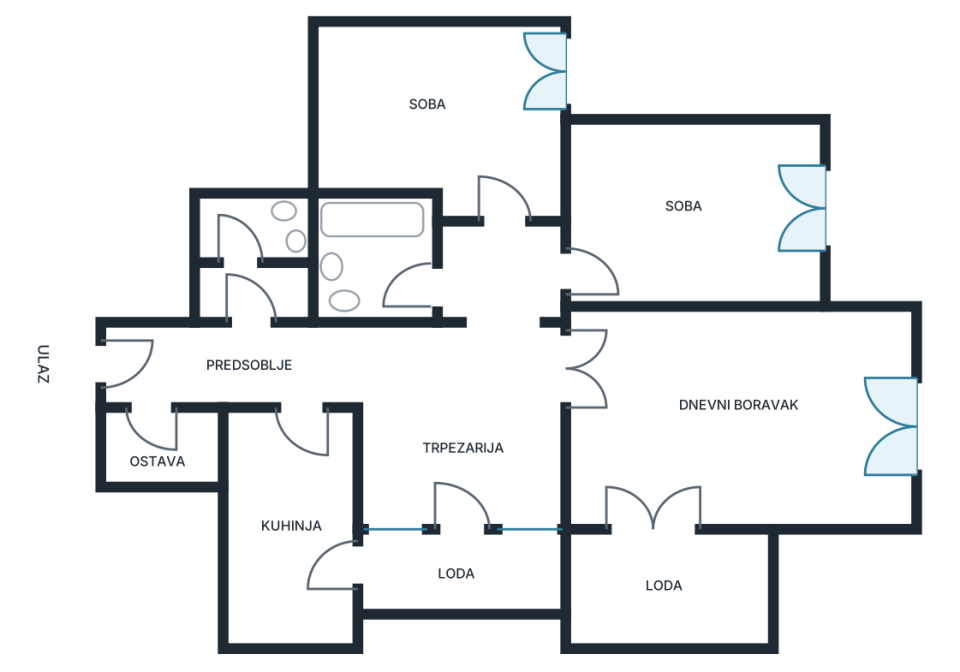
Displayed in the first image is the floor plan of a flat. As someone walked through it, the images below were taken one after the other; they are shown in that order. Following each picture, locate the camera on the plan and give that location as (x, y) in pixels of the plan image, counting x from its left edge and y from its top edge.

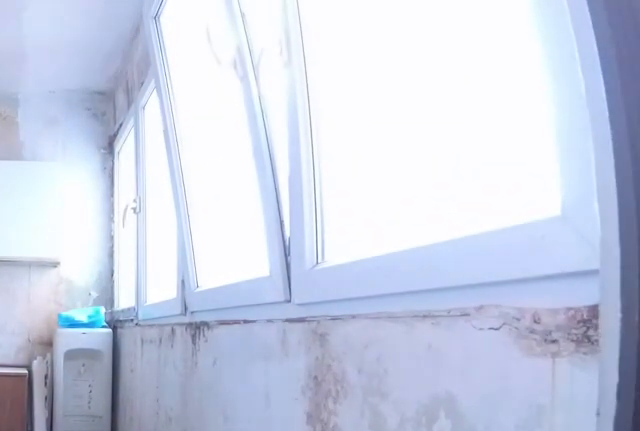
(350, 583)
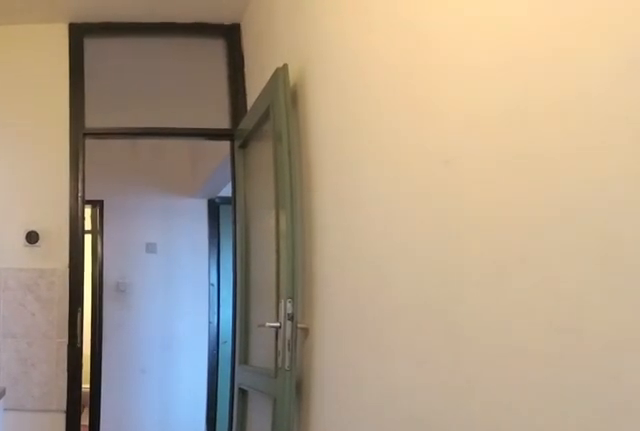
(295, 621)
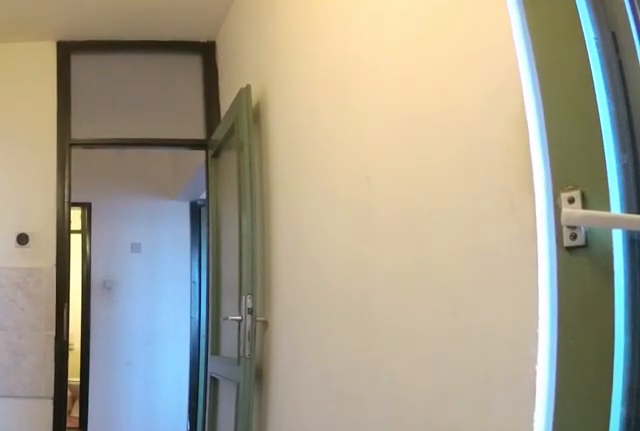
(301, 632)
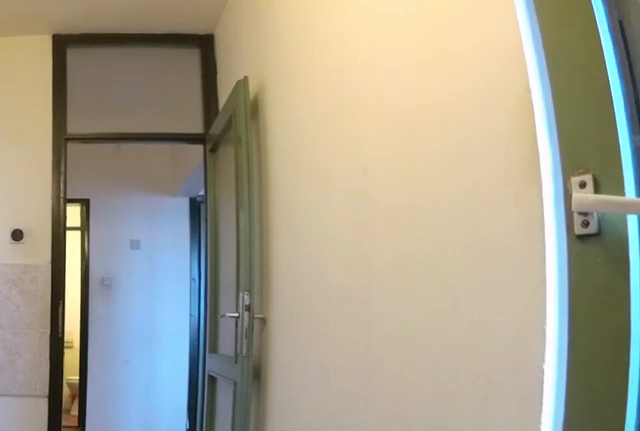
(300, 632)
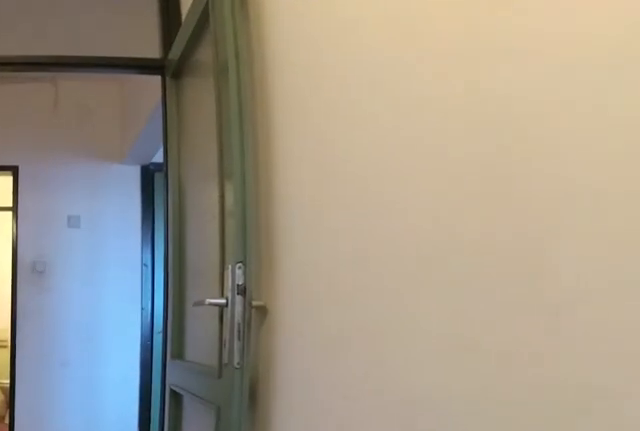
(300, 573)
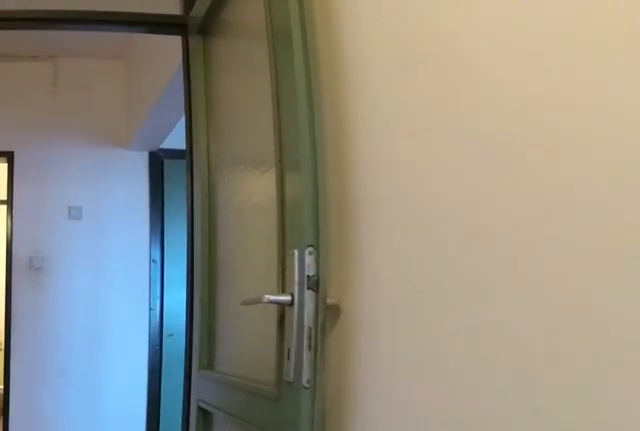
(300, 550)
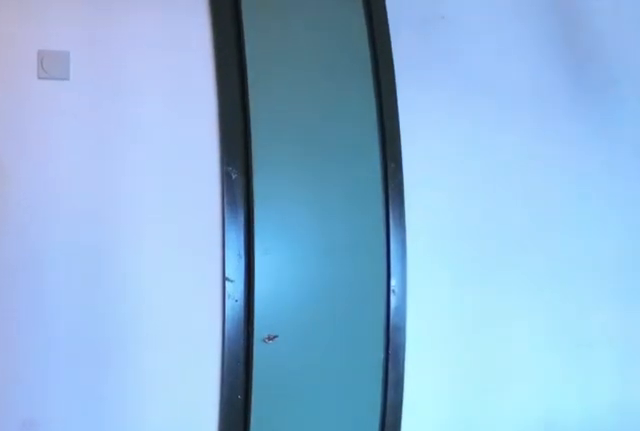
(301, 432)
